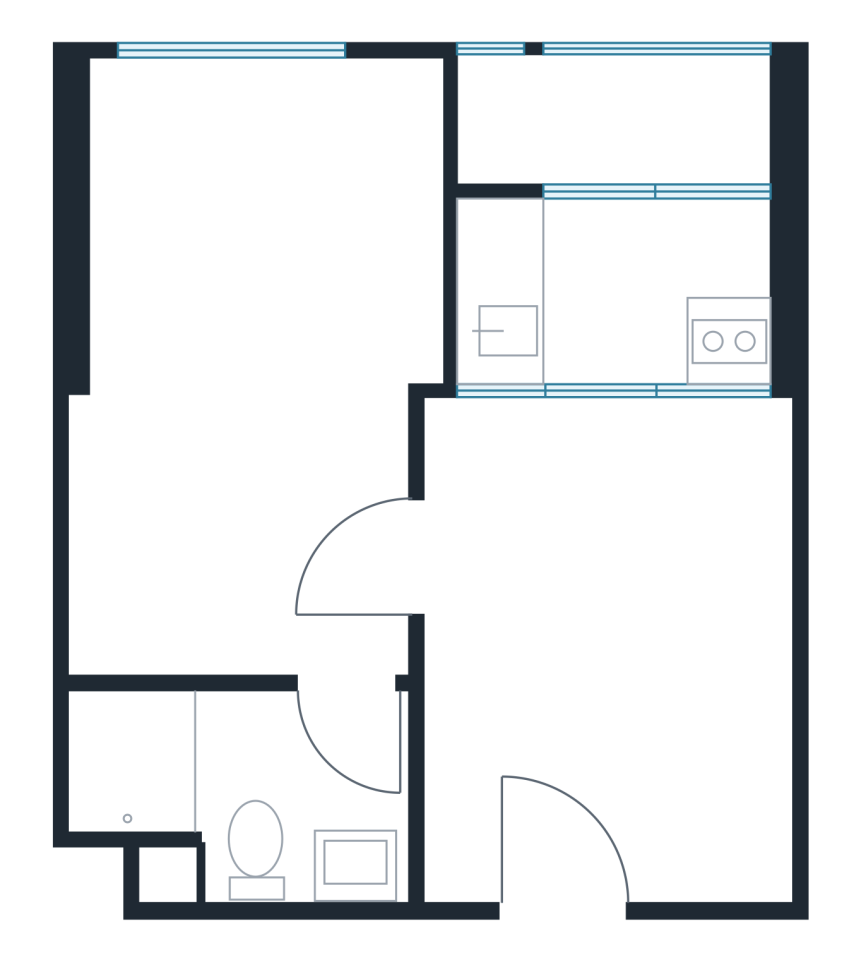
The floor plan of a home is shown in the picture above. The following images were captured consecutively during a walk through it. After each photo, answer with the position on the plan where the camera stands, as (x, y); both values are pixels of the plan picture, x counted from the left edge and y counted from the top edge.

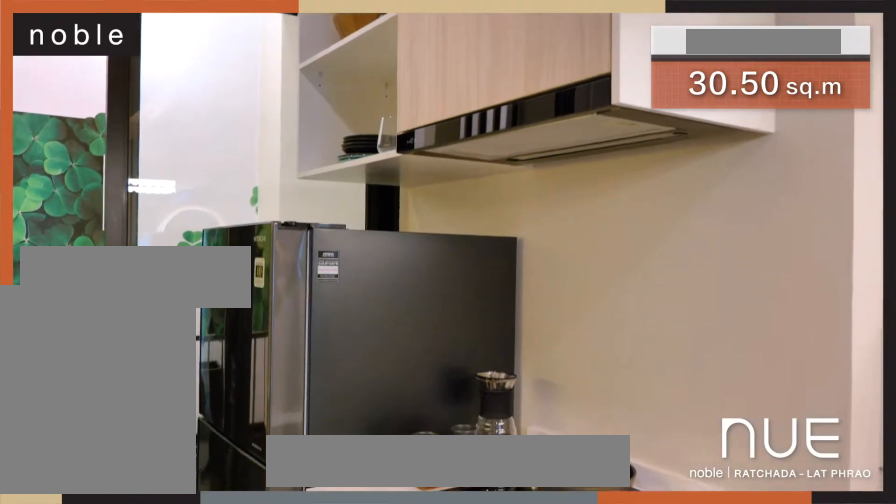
(611, 365)
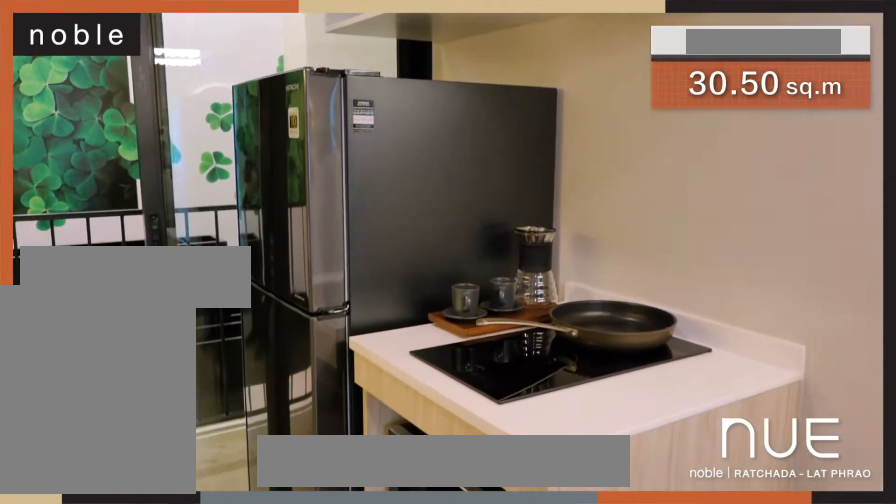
(612, 363)
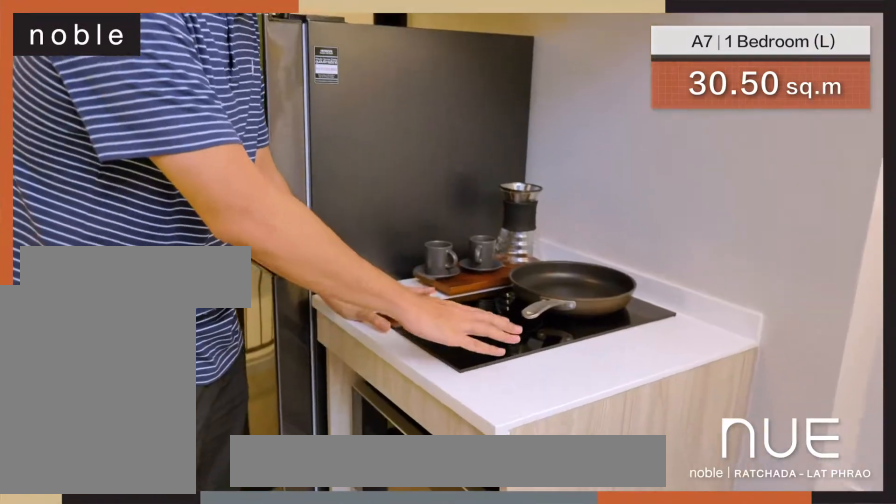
(610, 368)
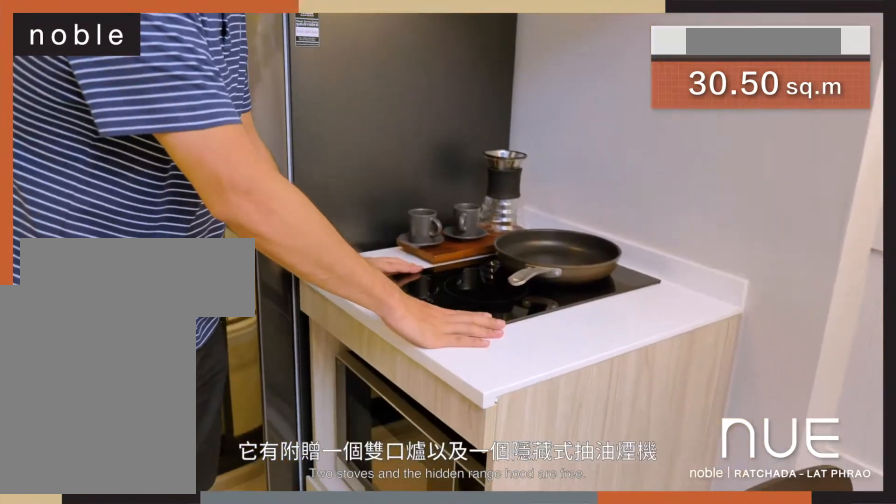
(612, 365)
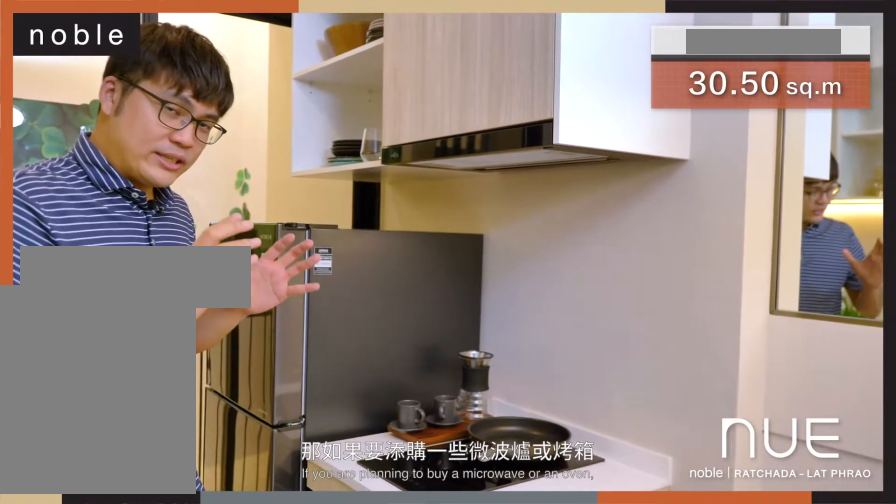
(612, 365)
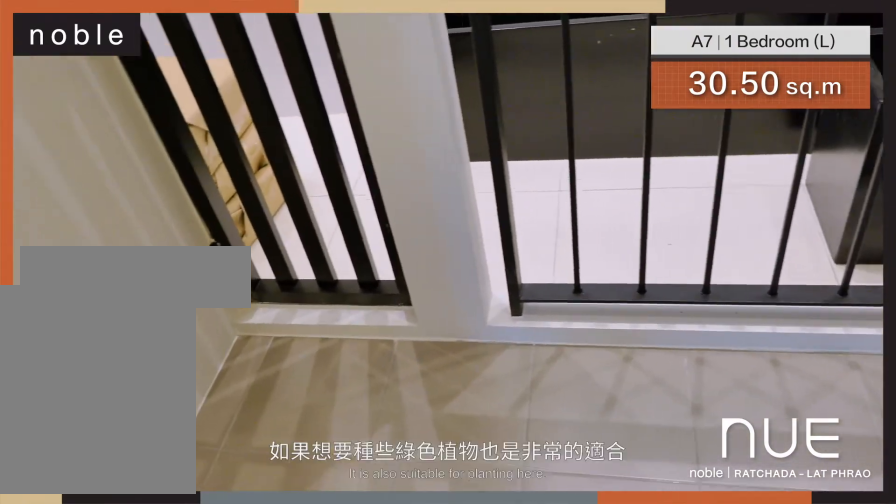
(611, 166)
